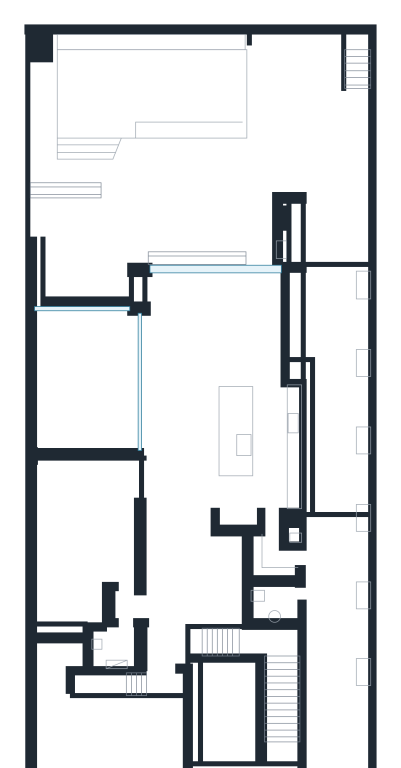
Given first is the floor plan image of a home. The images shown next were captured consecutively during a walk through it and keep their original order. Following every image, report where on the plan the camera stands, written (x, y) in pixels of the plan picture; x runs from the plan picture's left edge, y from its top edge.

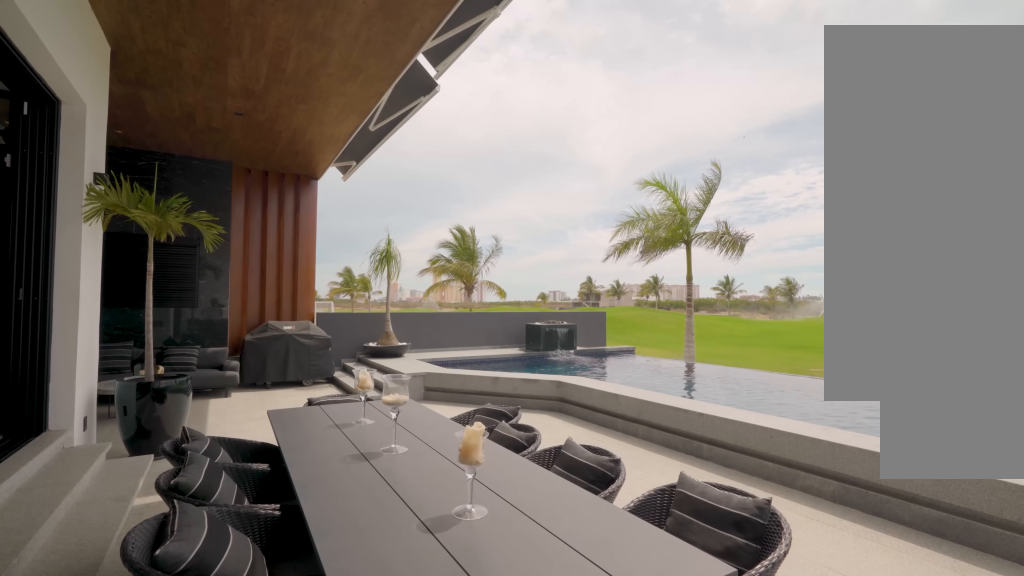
(262, 222)
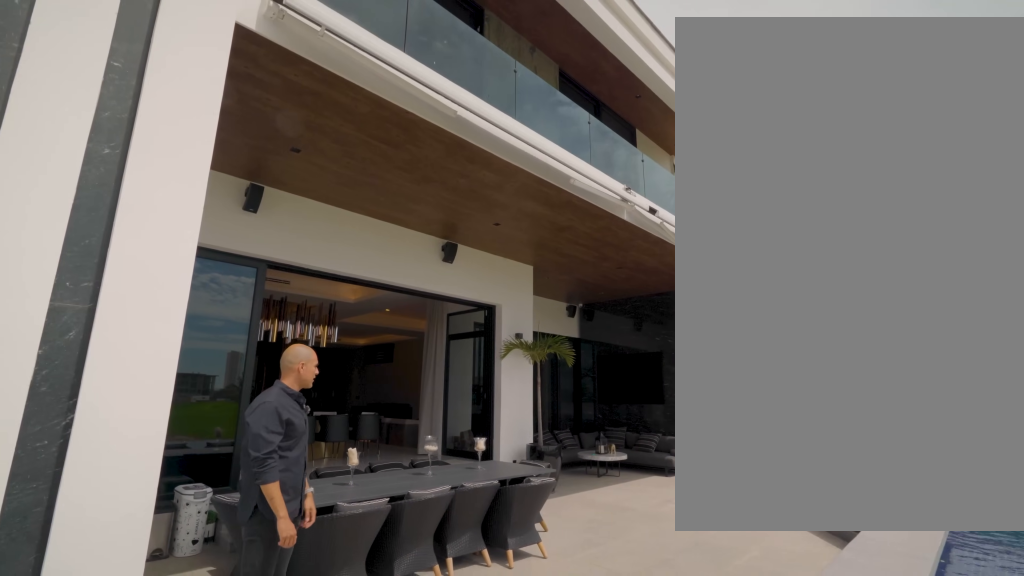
(277, 137)
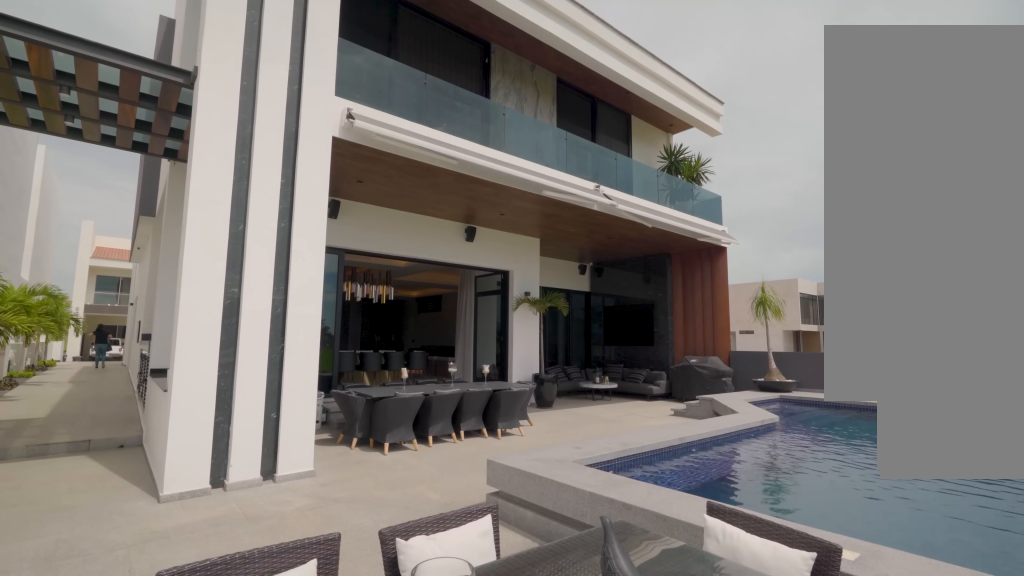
(317, 100)
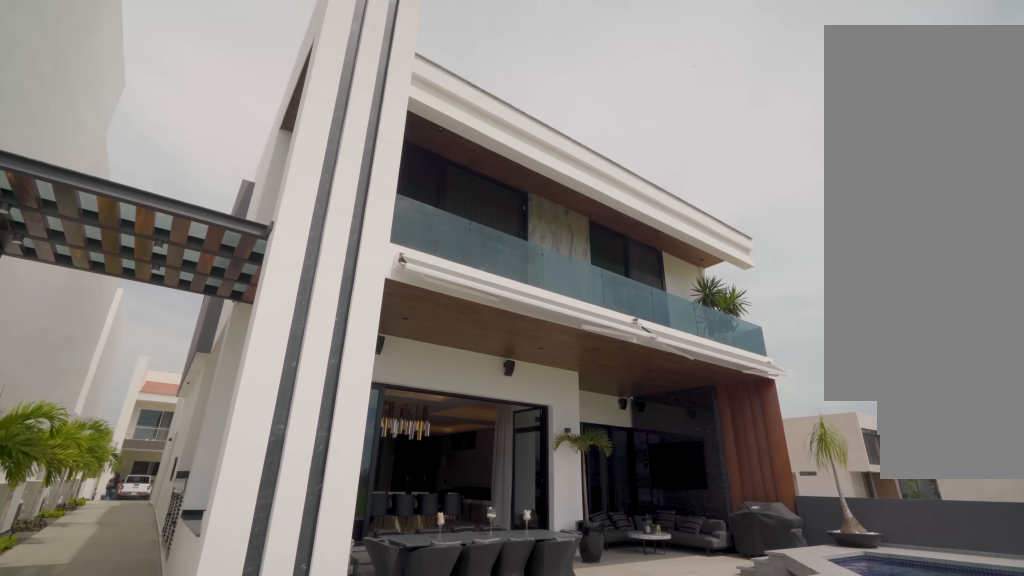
(317, 100)
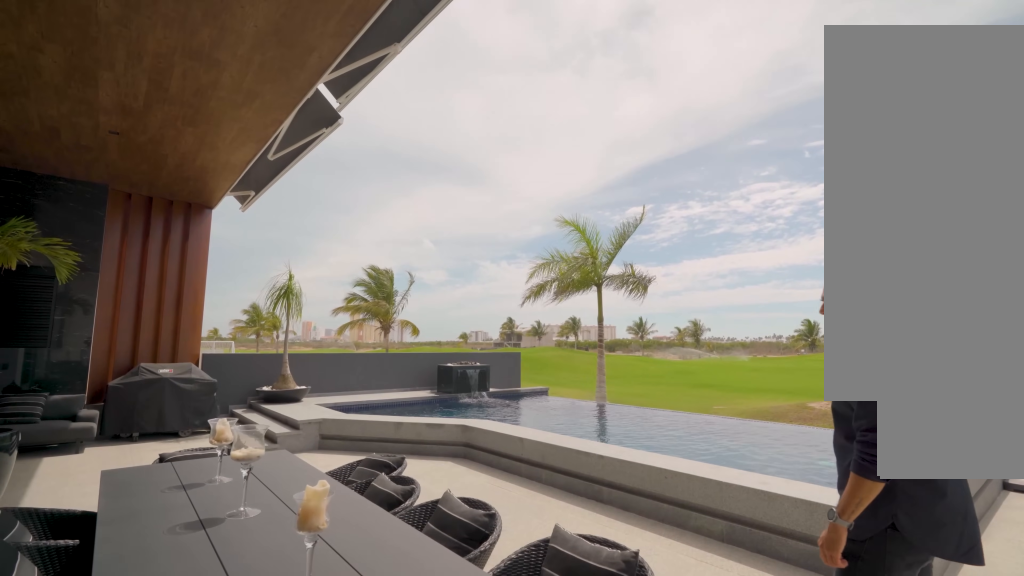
(252, 237)
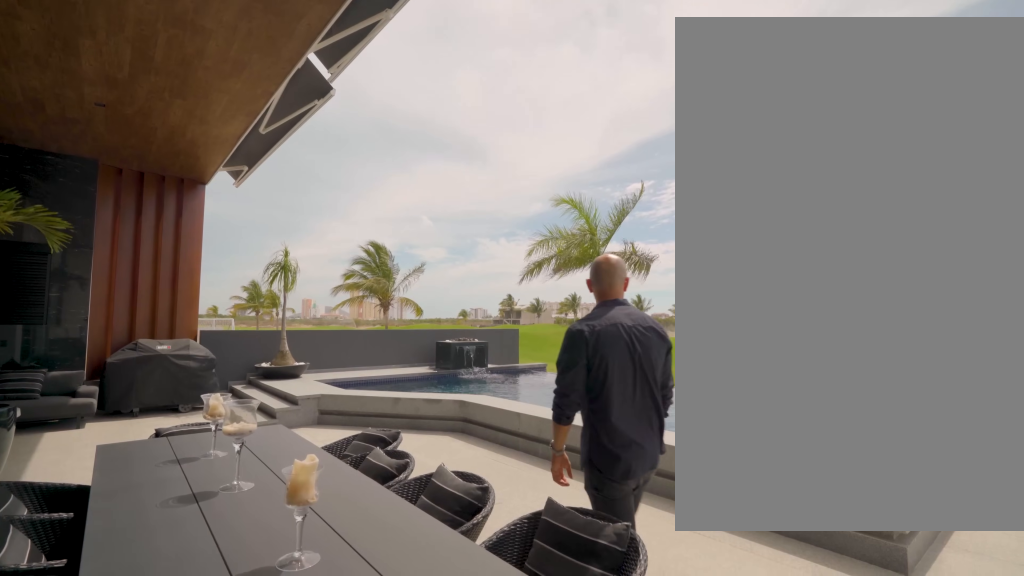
(251, 237)
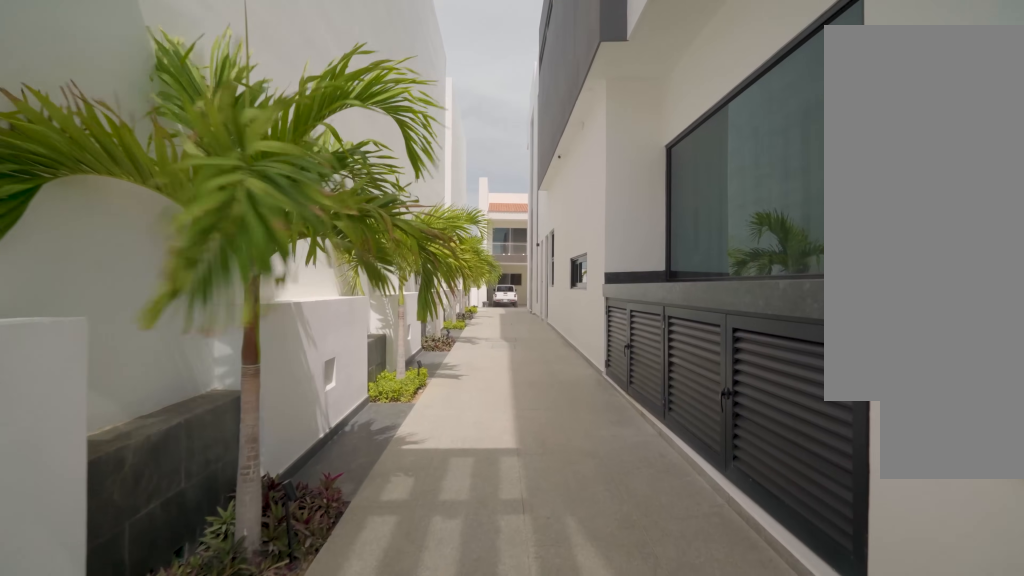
(333, 262)
